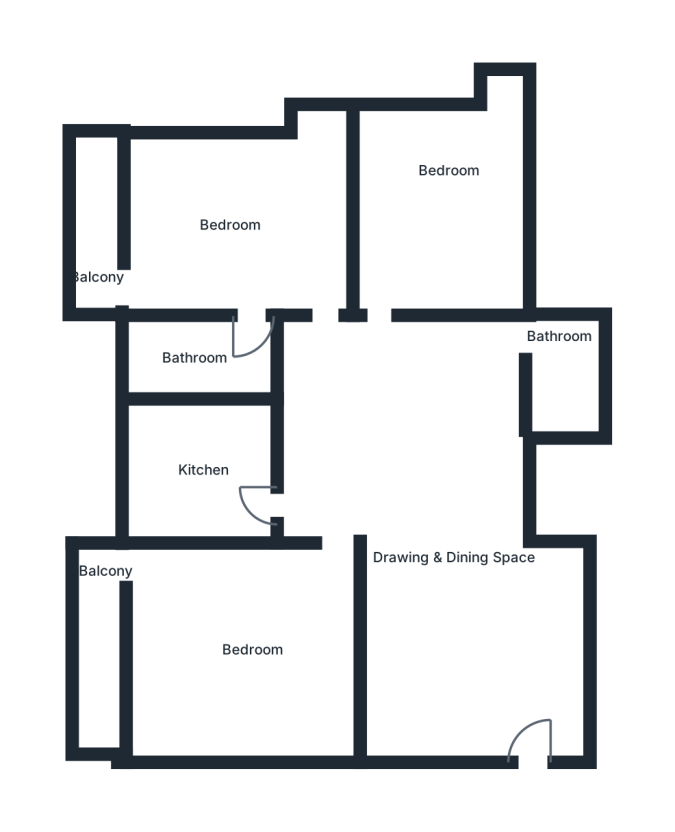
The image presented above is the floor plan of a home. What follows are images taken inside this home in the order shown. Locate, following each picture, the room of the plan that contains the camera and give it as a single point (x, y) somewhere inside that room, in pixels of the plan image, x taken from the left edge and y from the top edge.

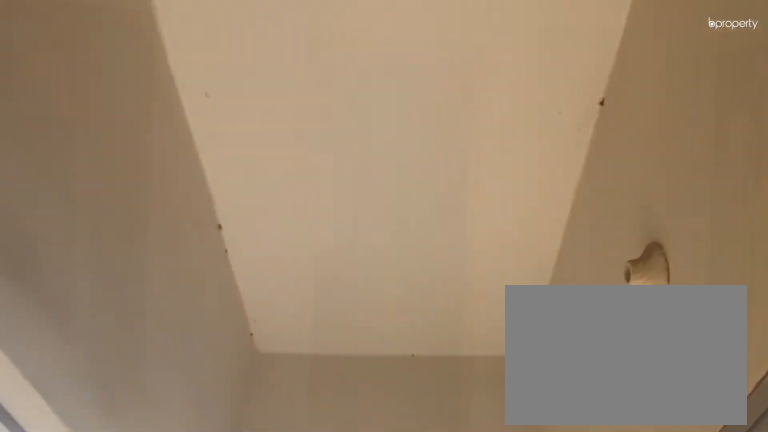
(93, 248)
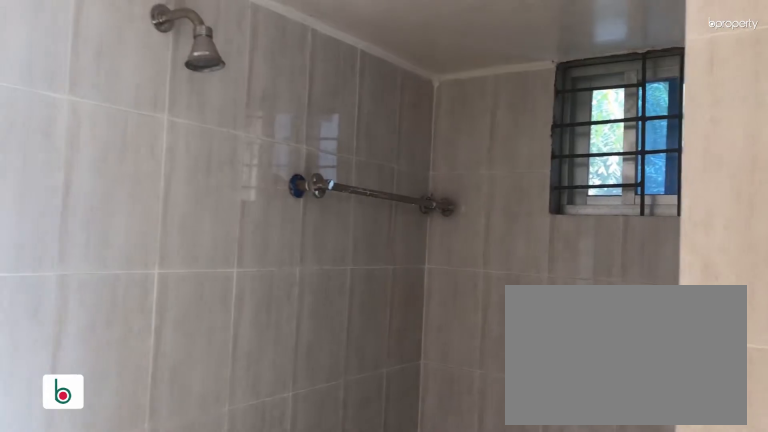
(197, 354)
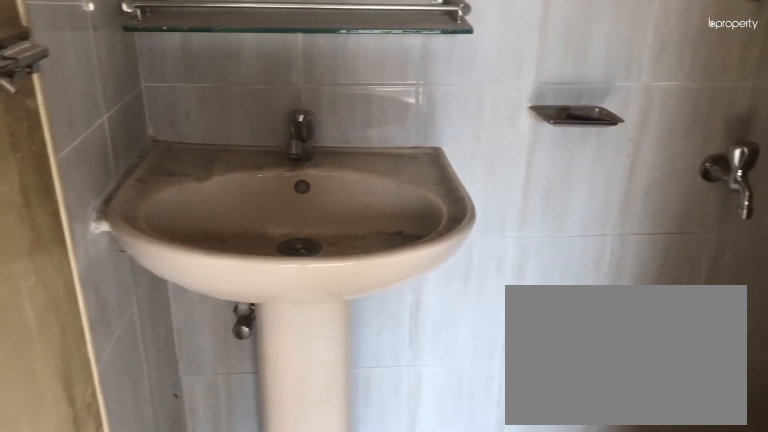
(197, 354)
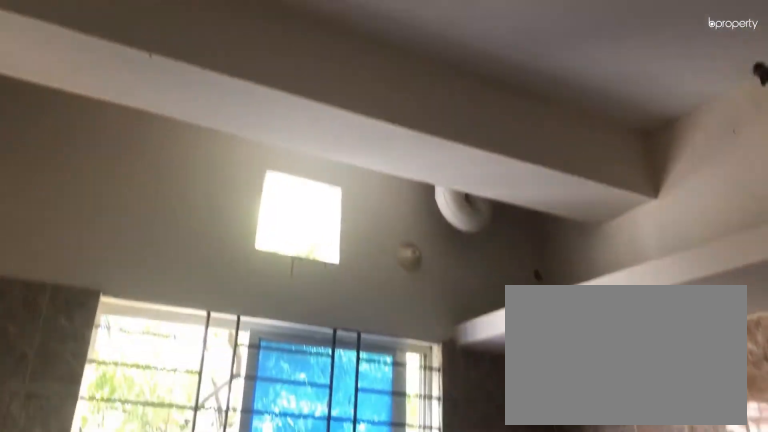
(216, 474)
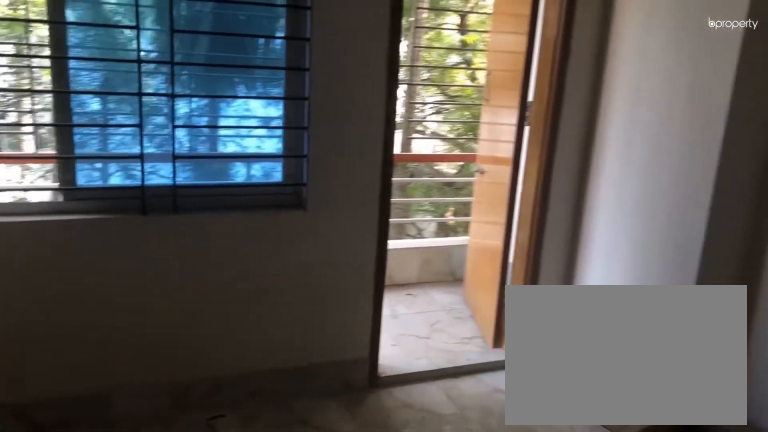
(237, 639)
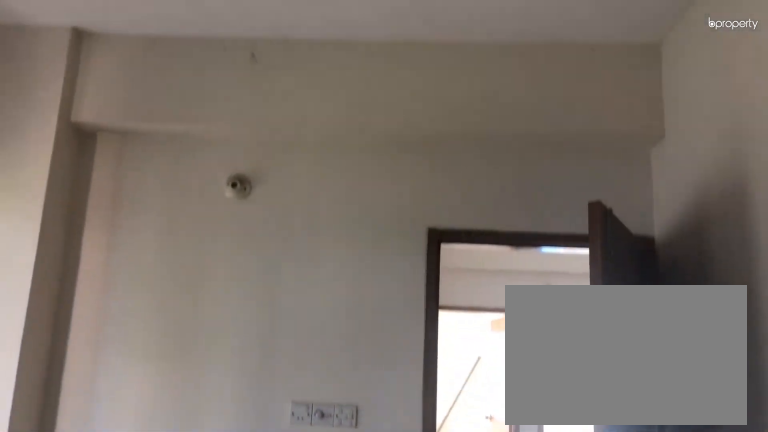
(237, 639)
